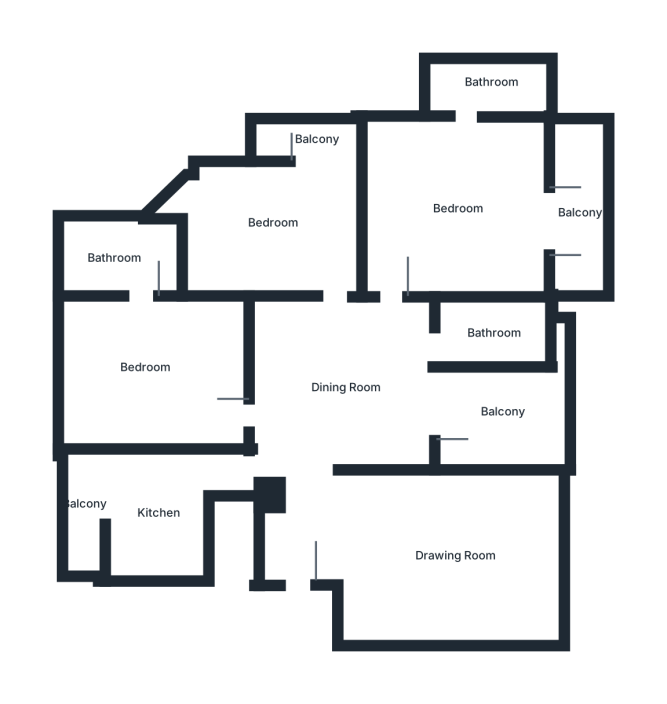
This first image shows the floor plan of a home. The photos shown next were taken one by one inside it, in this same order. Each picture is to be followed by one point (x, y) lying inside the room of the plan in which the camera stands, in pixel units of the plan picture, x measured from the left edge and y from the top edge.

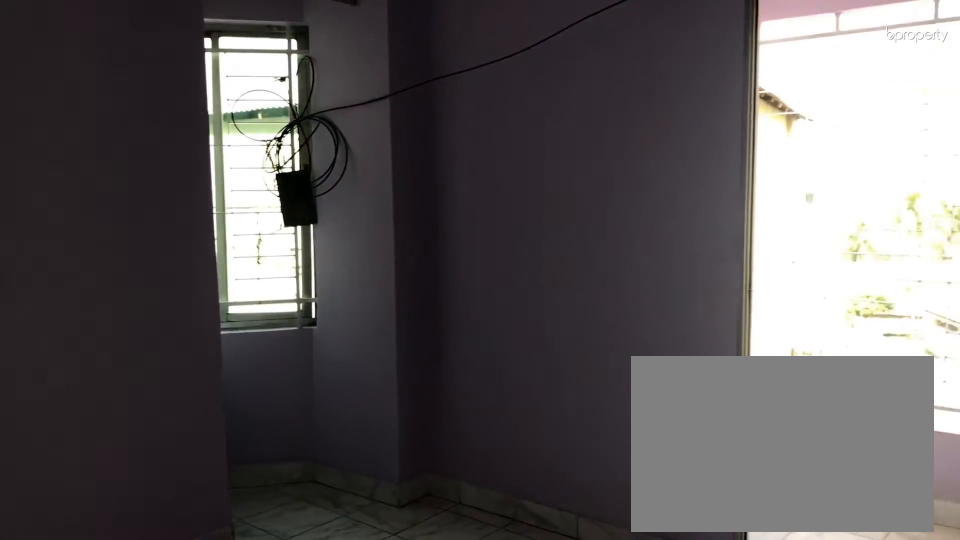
(274, 224)
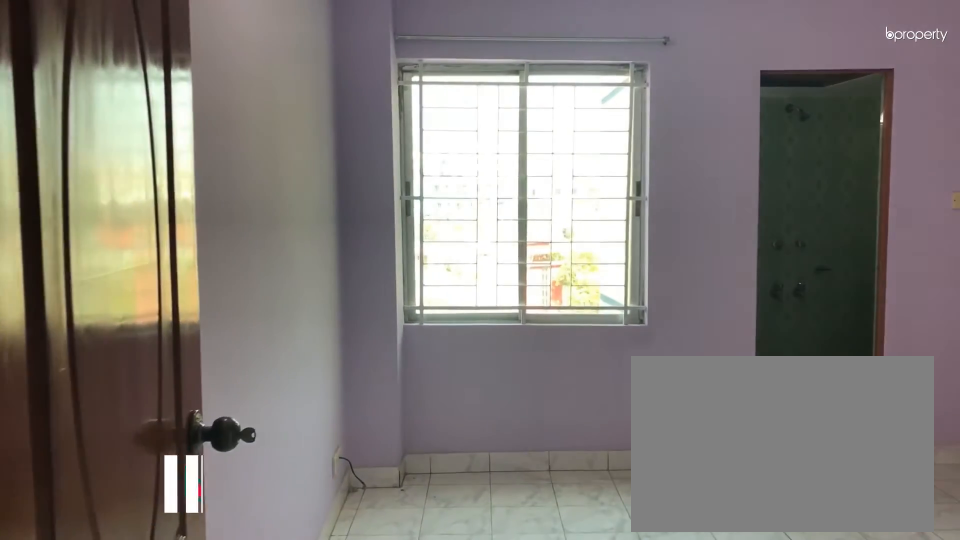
(453, 206)
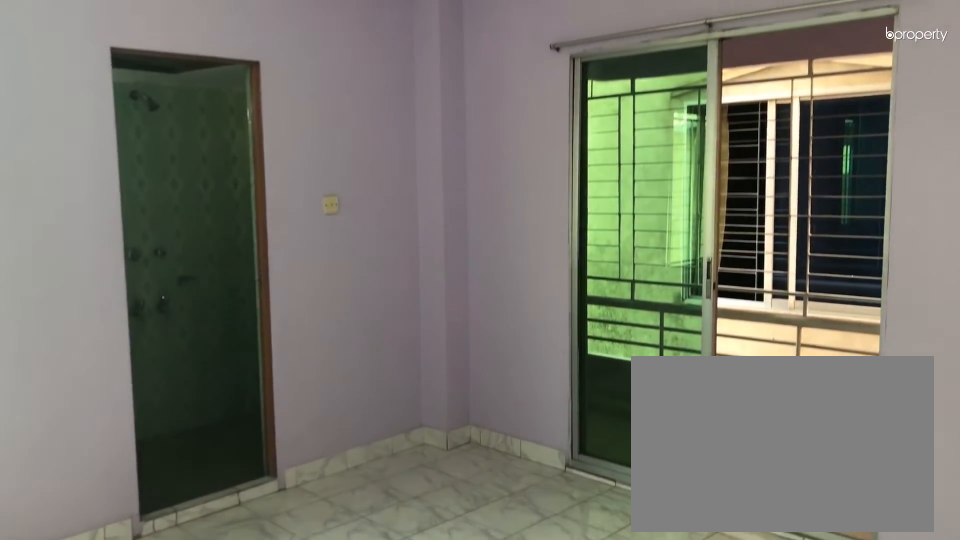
(453, 206)
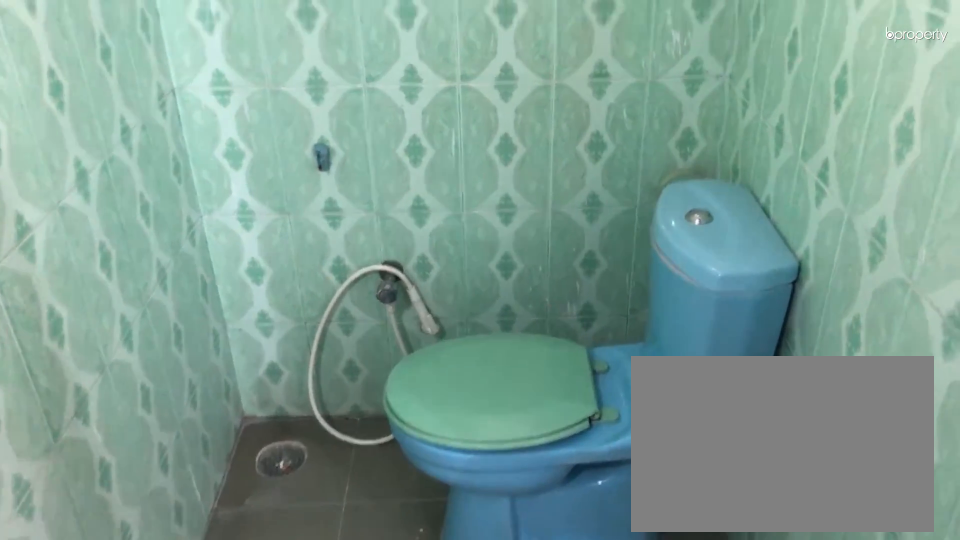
(490, 86)
